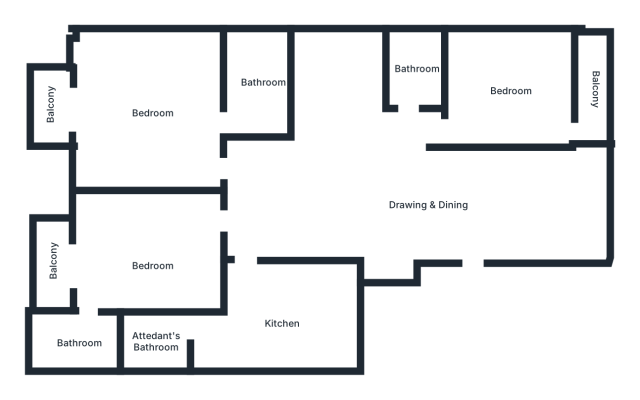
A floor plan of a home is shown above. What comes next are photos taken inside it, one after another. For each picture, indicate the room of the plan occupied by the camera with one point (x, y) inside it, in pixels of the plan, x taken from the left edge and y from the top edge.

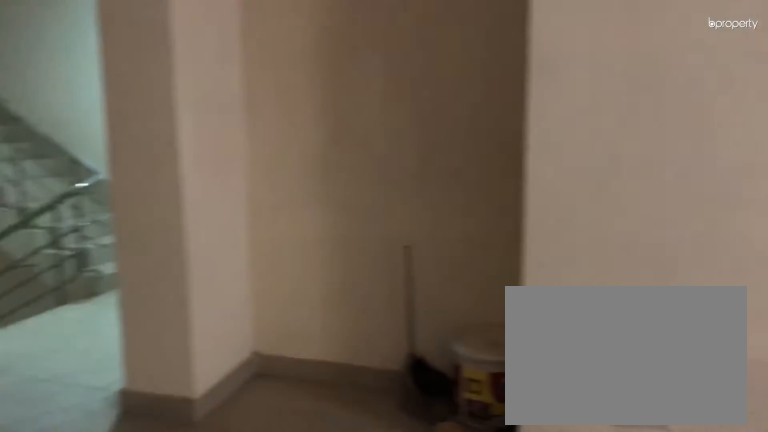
(338, 190)
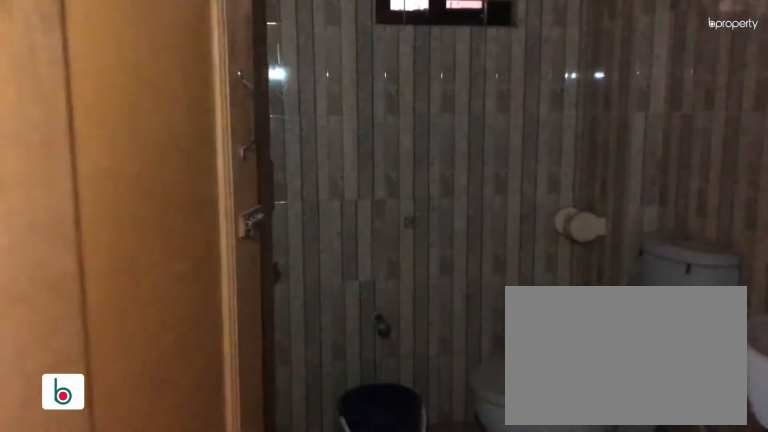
(416, 70)
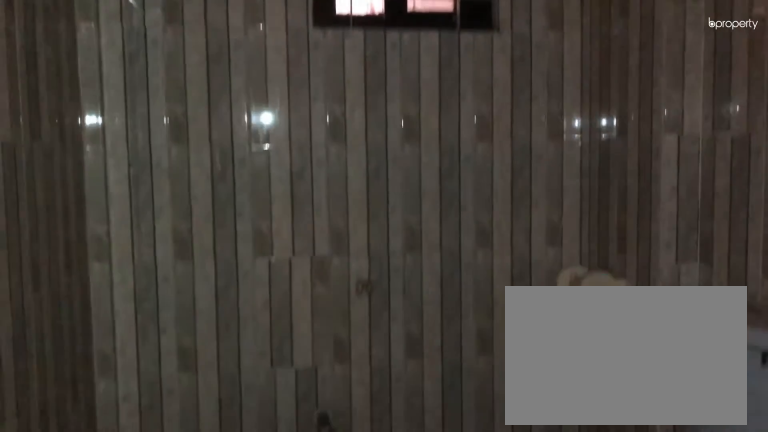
(416, 70)
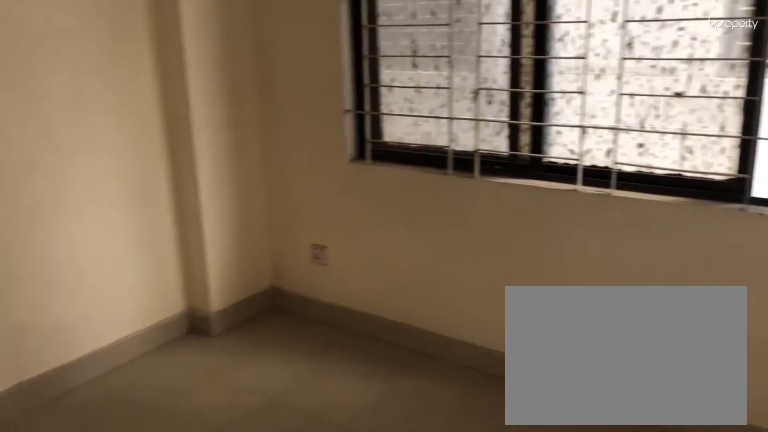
(508, 95)
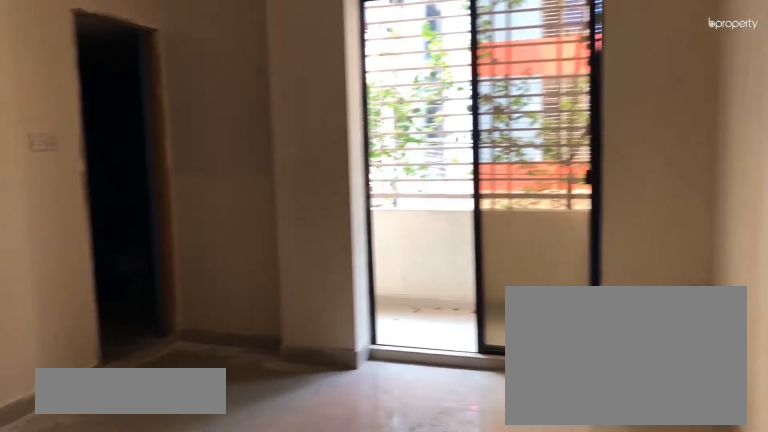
(153, 266)
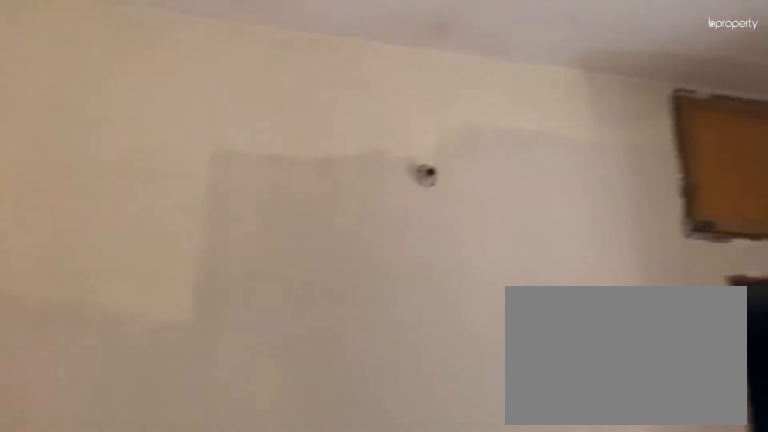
(153, 266)
